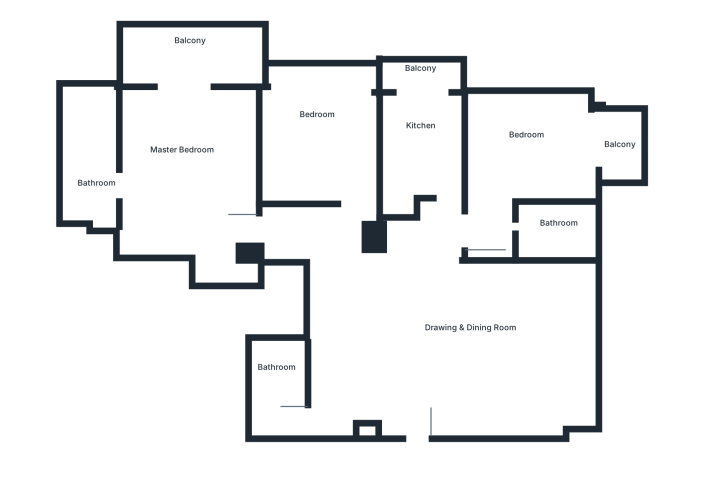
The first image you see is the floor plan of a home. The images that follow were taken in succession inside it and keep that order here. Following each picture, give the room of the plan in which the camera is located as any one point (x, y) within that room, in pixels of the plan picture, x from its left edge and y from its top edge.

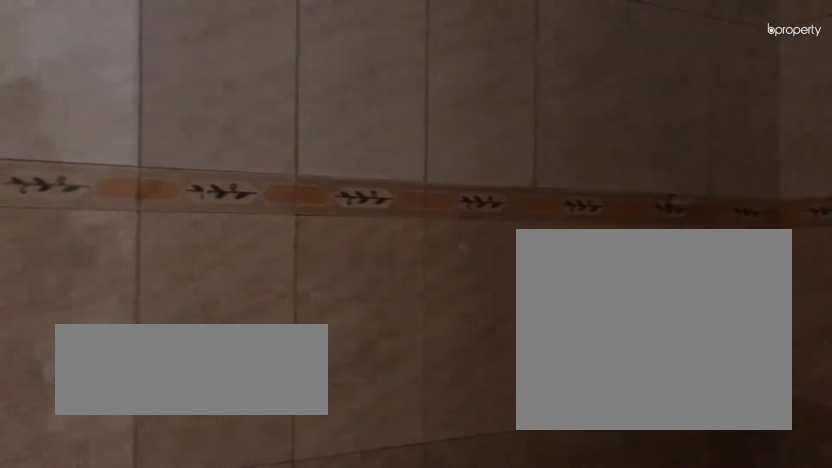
(279, 380)
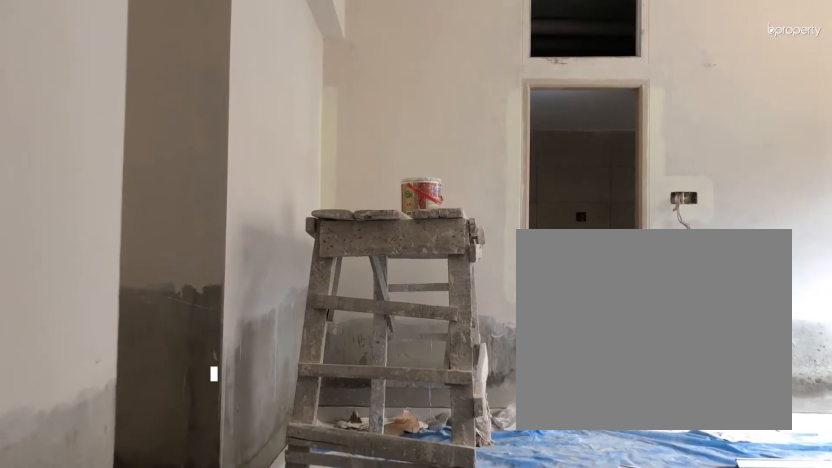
(194, 168)
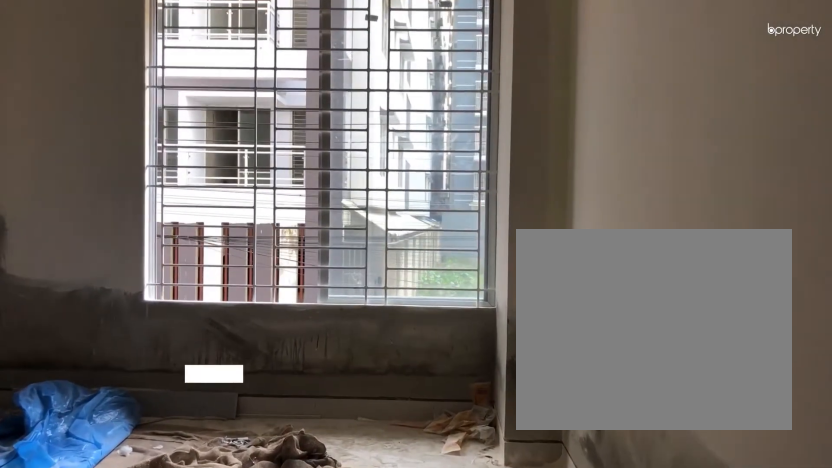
(319, 125)
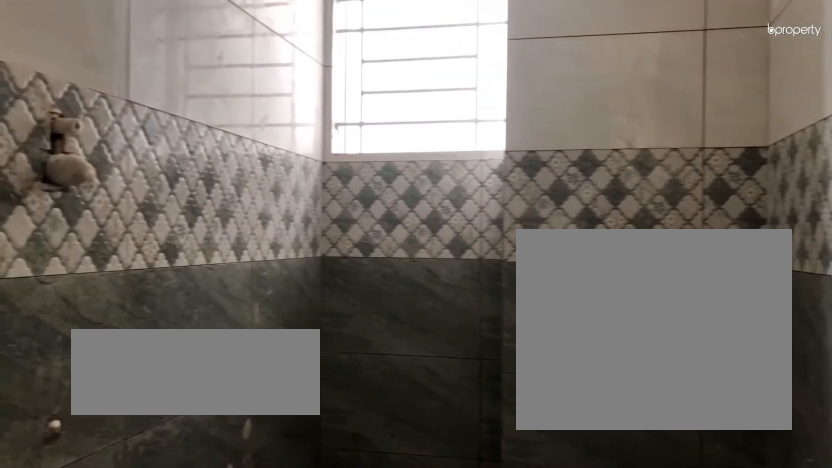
(559, 225)
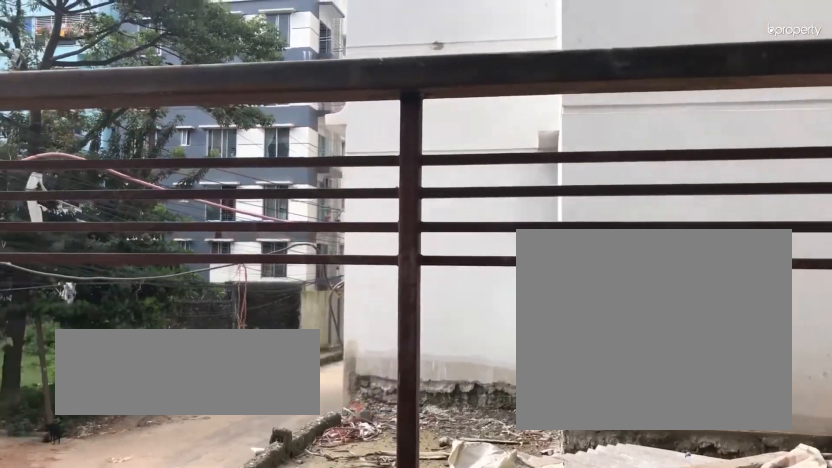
(617, 153)
